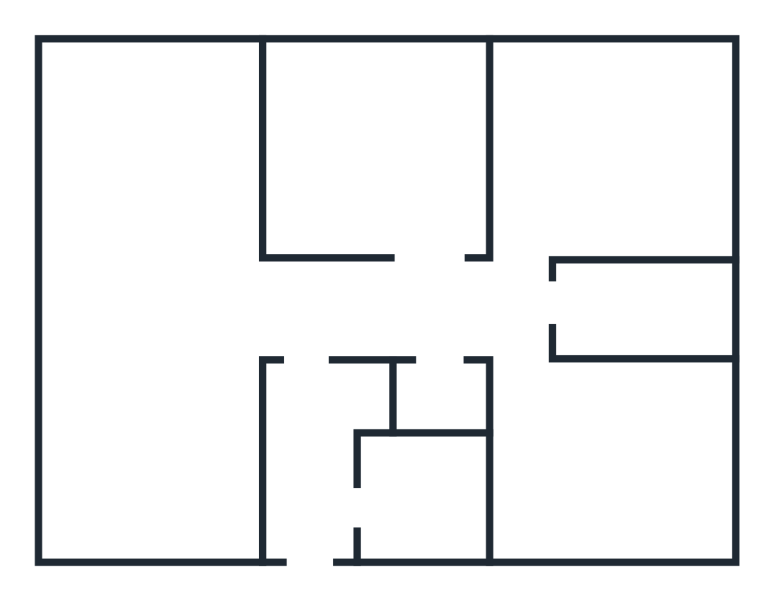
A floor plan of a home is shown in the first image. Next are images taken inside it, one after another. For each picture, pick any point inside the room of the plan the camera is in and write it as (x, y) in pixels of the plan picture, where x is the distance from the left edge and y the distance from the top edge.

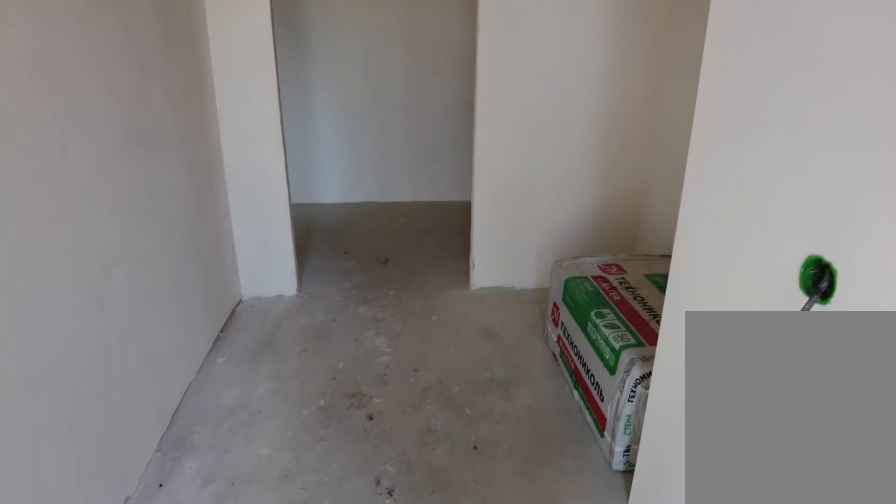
(324, 524)
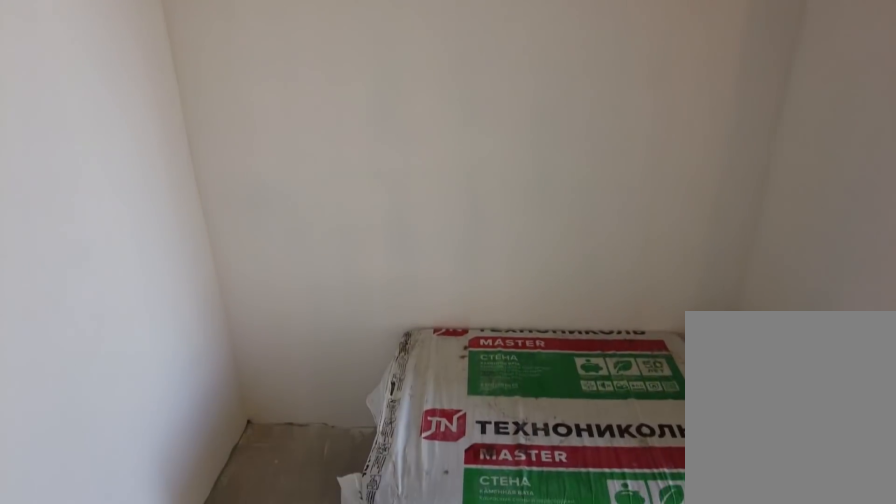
(303, 420)
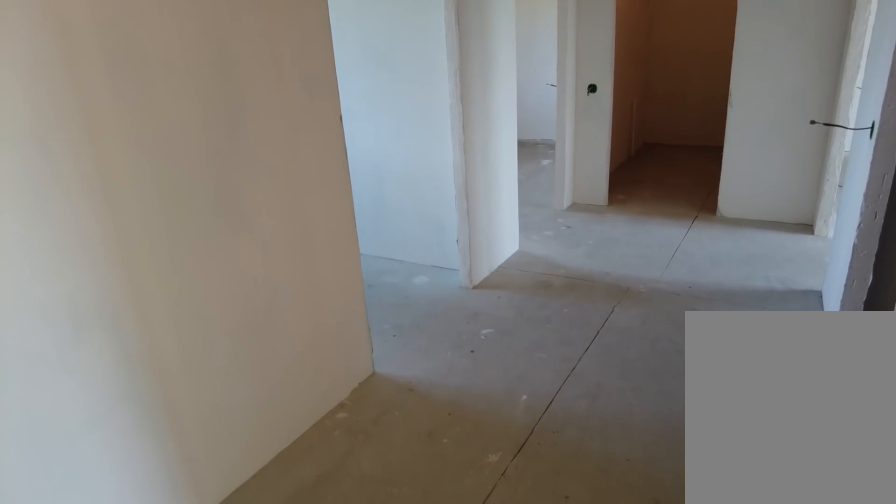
(310, 334)
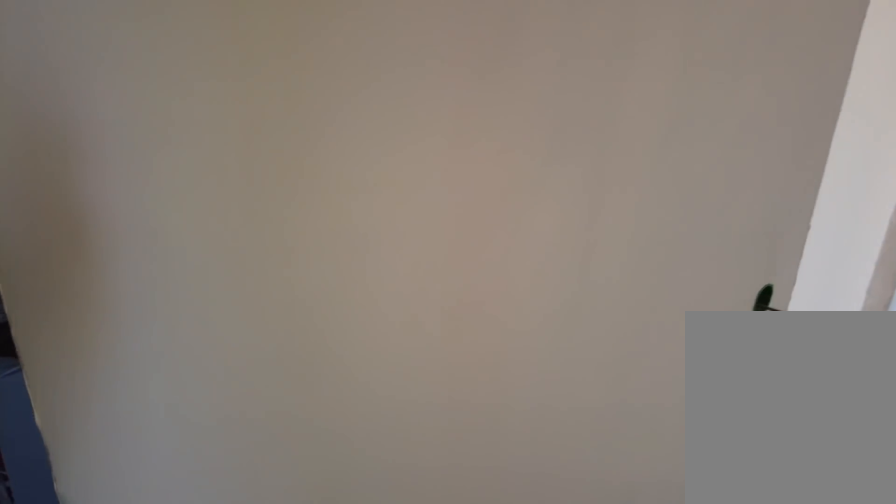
(451, 327)
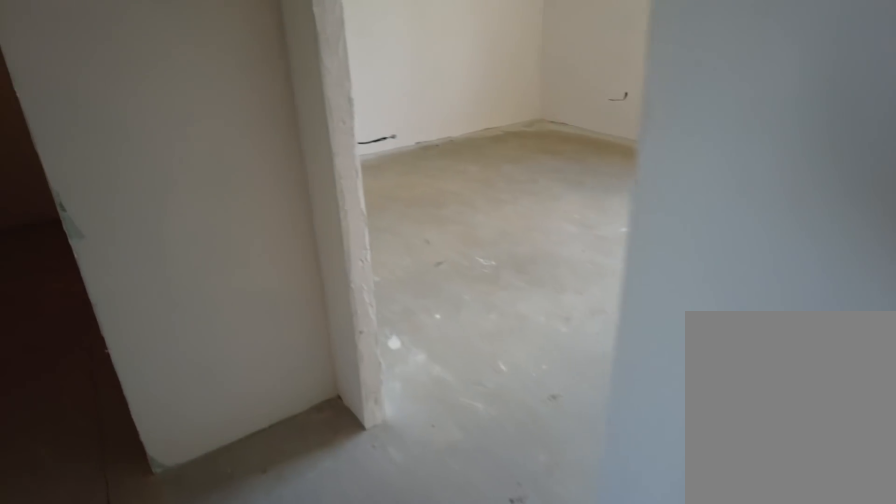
(451, 327)
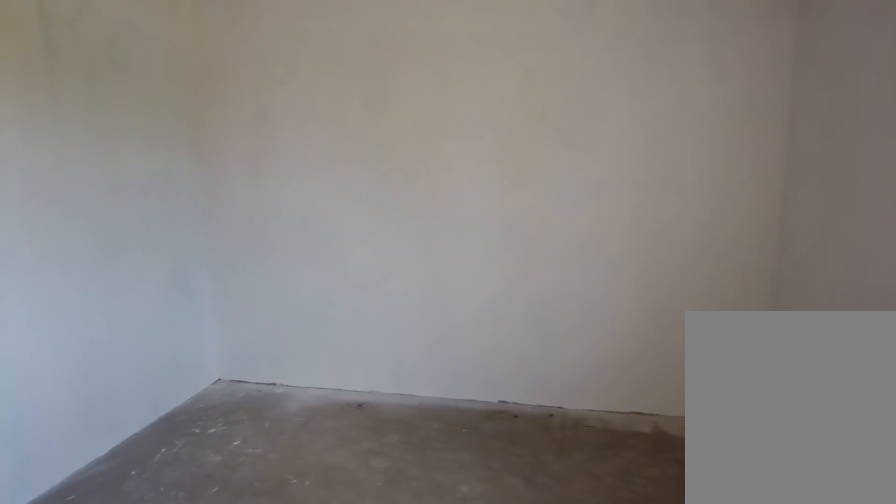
(560, 485)
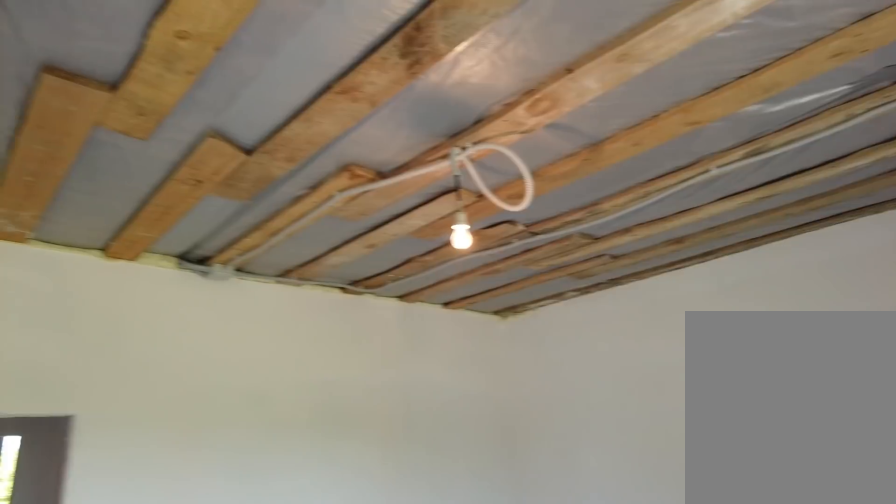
(560, 485)
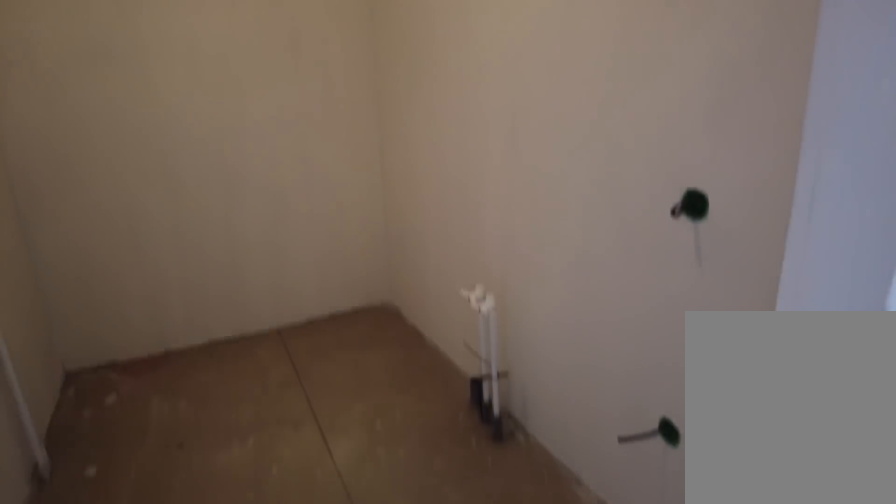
(520, 317)
